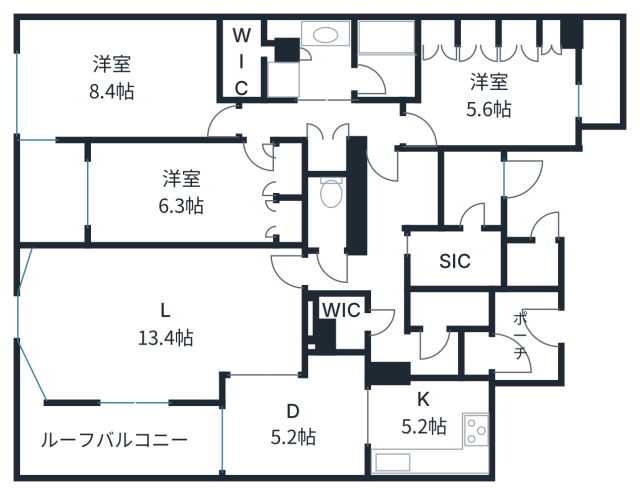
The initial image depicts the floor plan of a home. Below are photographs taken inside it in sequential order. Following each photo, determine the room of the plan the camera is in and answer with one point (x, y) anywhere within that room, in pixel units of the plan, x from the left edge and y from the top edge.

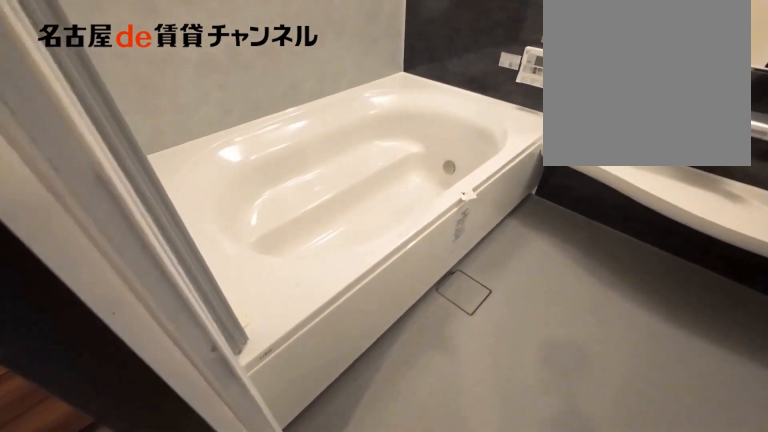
(386, 59)
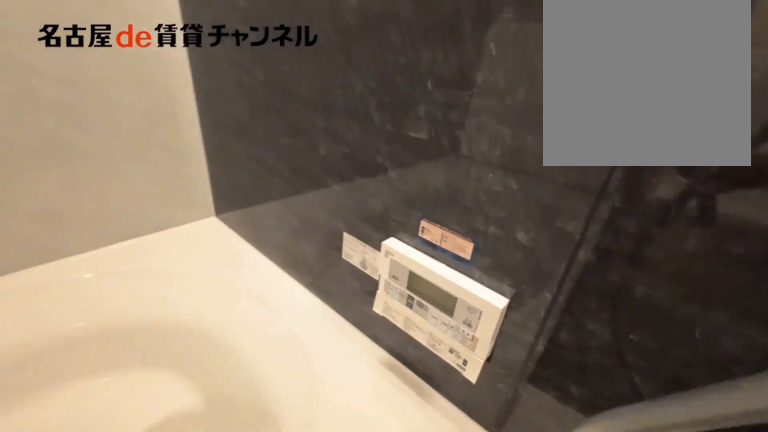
(386, 59)
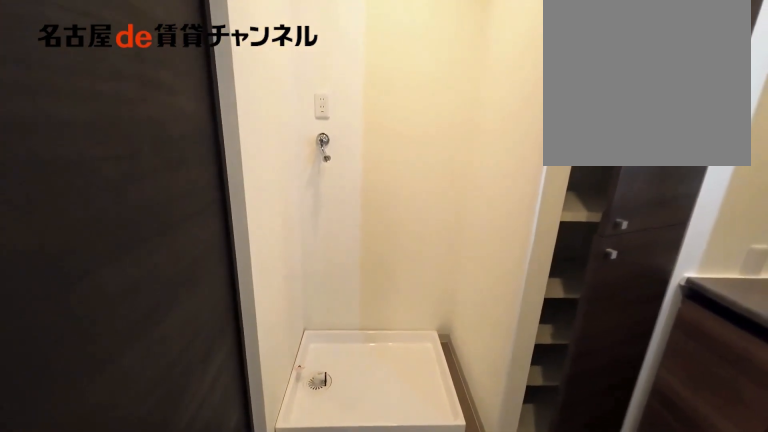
(316, 64)
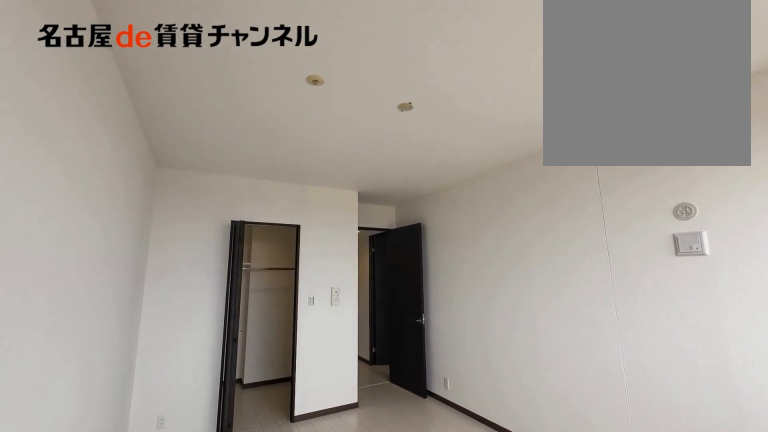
(125, 80)
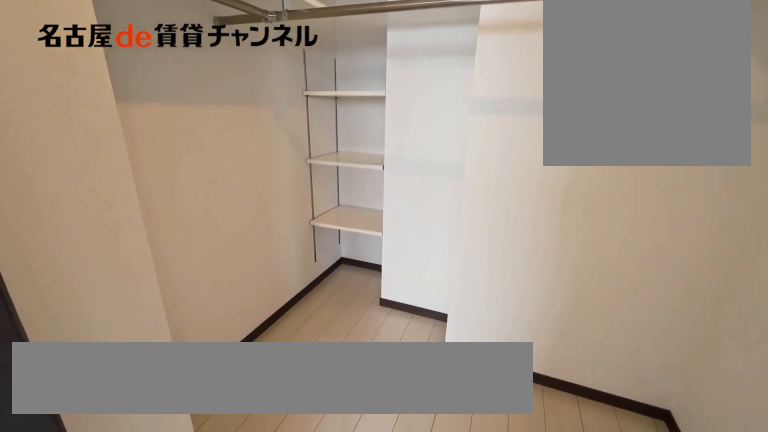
(250, 54)
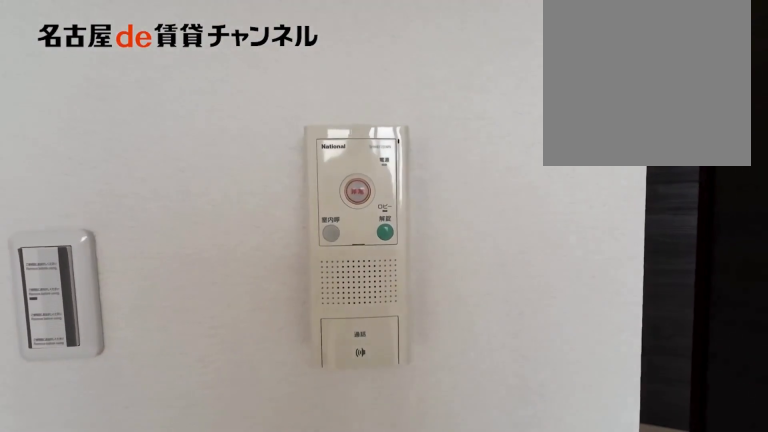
(124, 80)
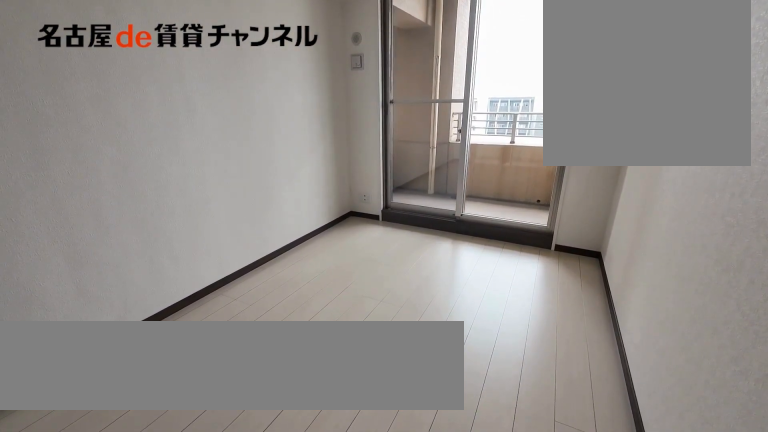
(195, 192)
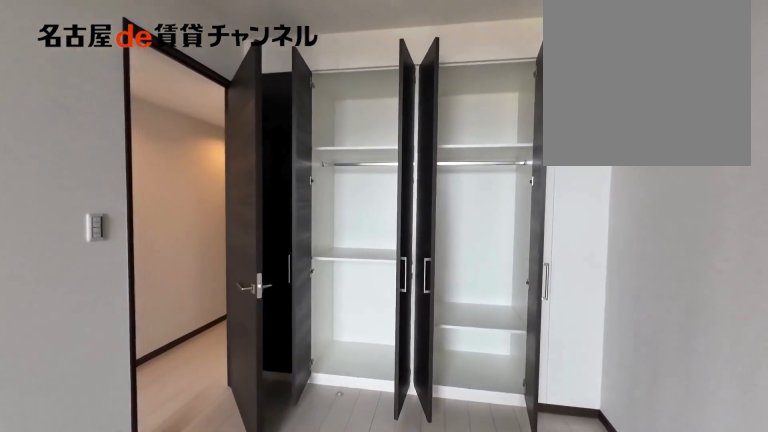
(195, 192)
